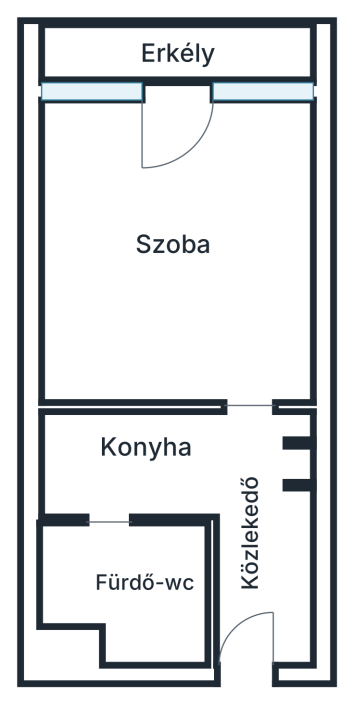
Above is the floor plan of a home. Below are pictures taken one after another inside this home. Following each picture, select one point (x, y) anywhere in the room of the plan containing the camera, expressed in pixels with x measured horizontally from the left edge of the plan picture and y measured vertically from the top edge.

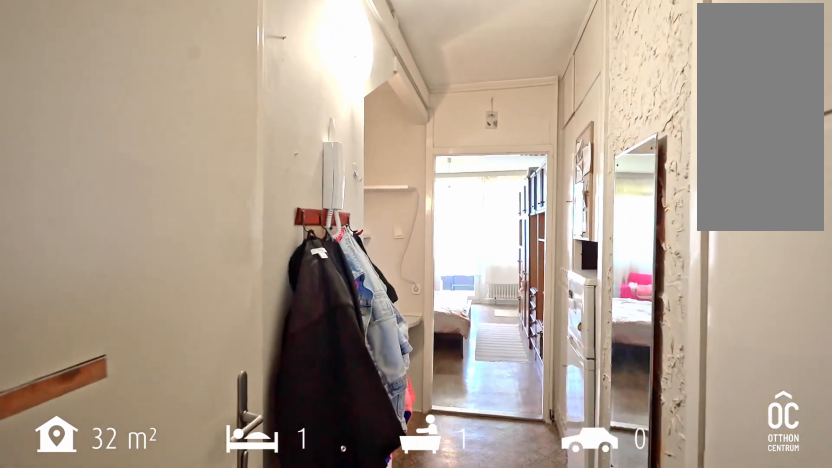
(255, 548)
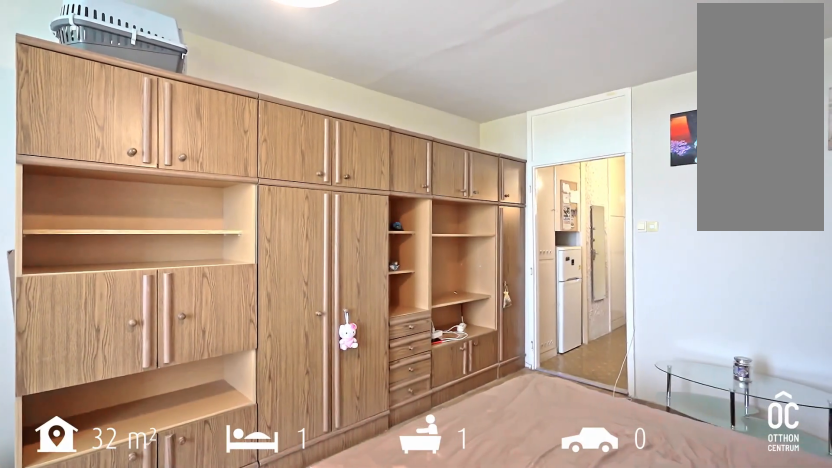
(183, 240)
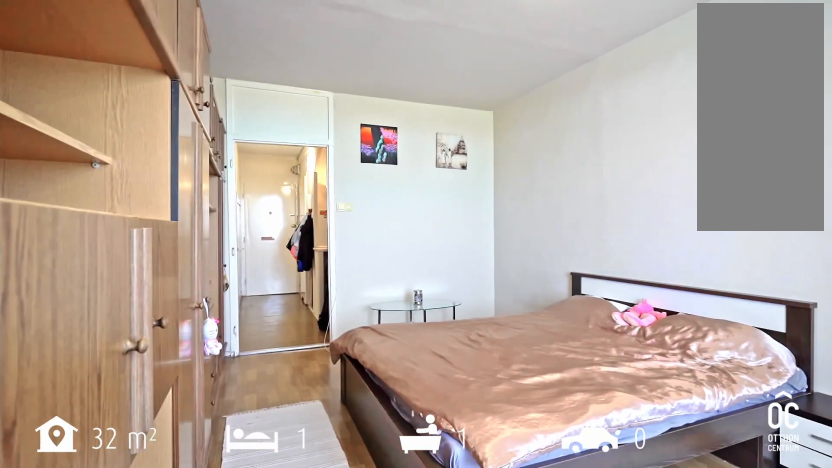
(183, 240)
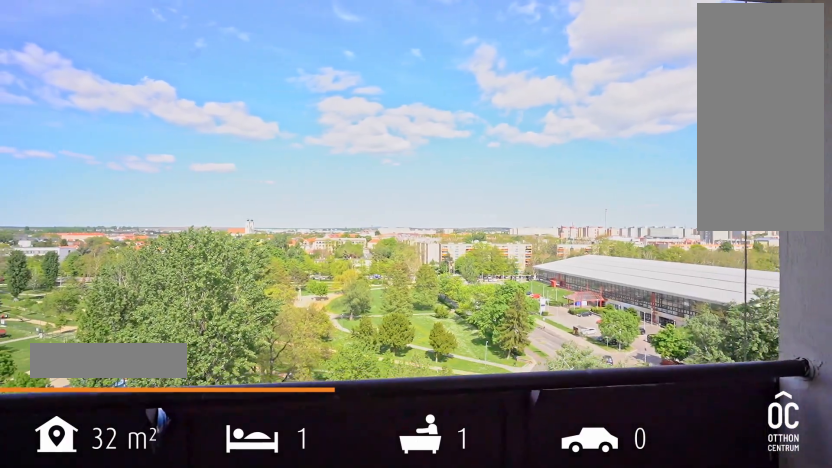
(178, 55)
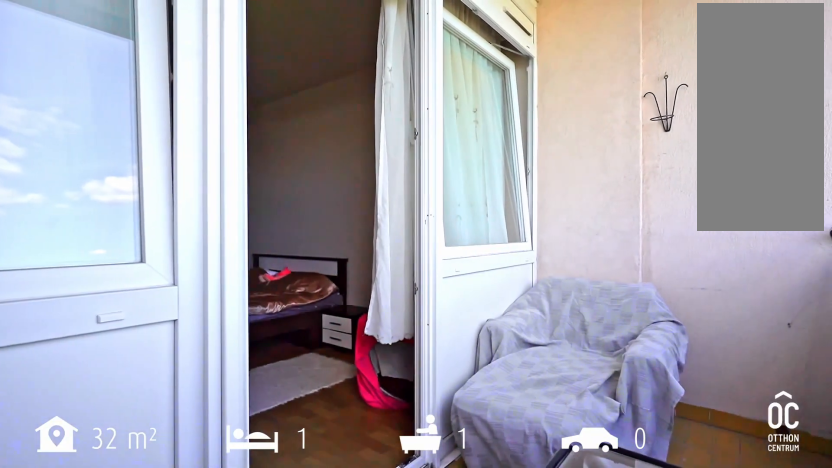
(178, 55)
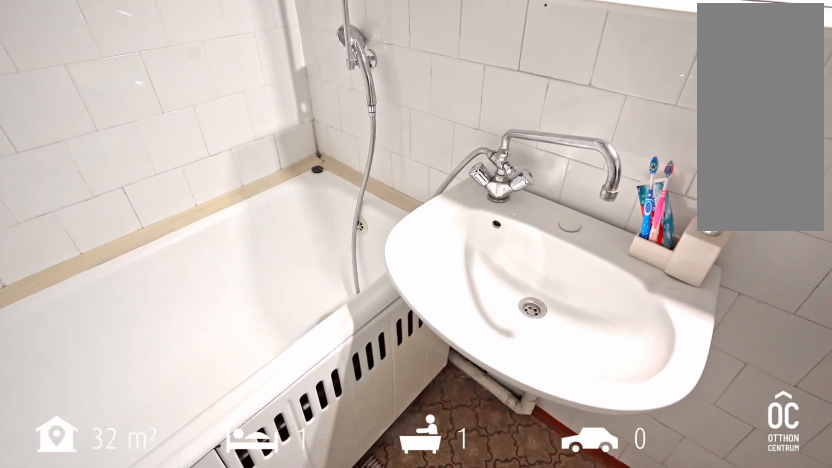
(129, 598)
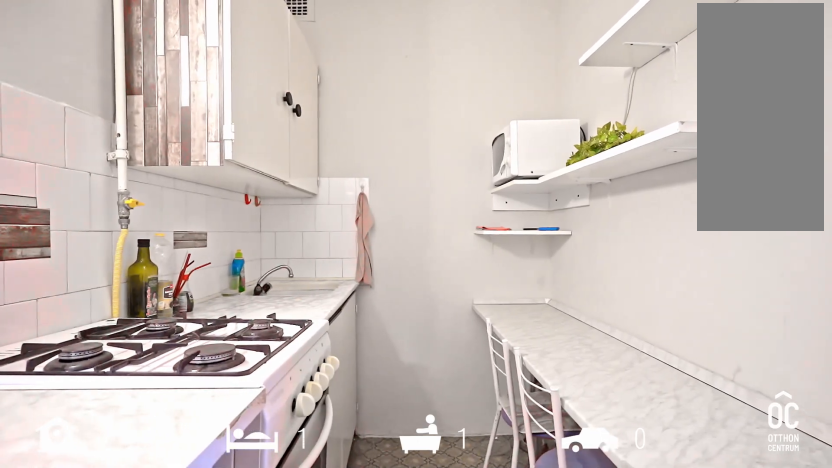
(146, 463)
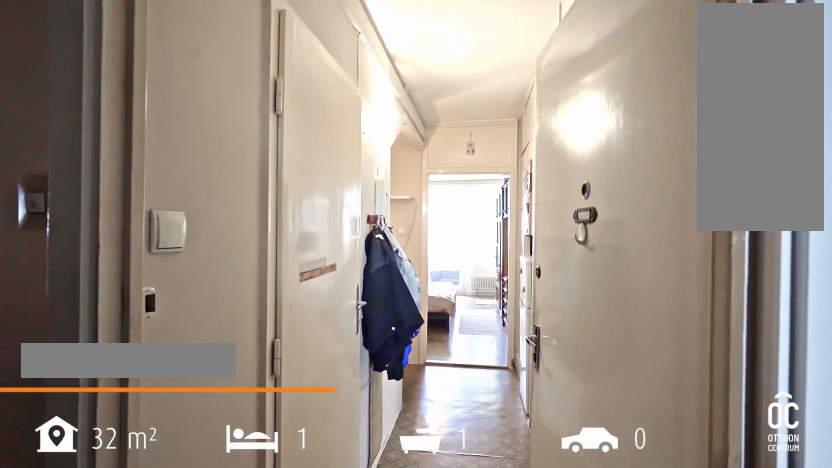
(255, 548)
